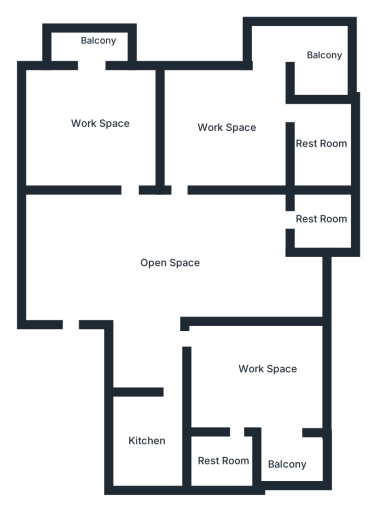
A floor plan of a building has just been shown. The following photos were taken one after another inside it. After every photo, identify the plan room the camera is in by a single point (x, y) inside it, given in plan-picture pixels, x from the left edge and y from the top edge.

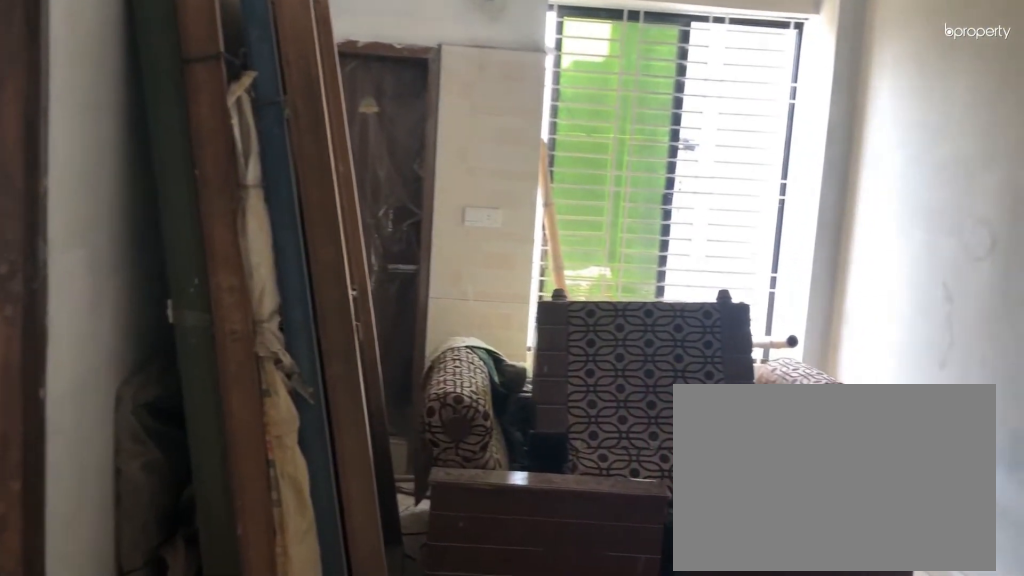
(165, 277)
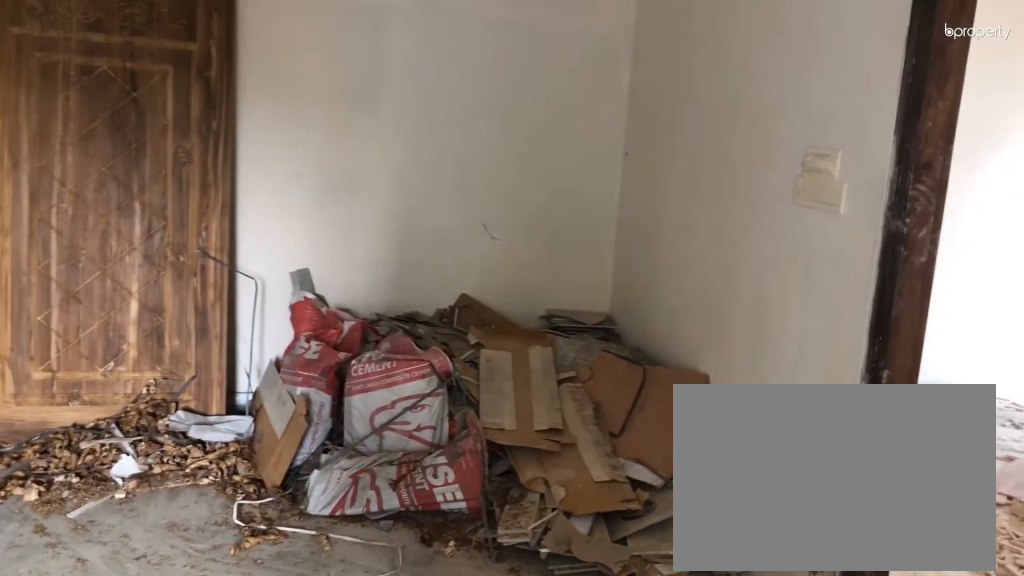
(165, 277)
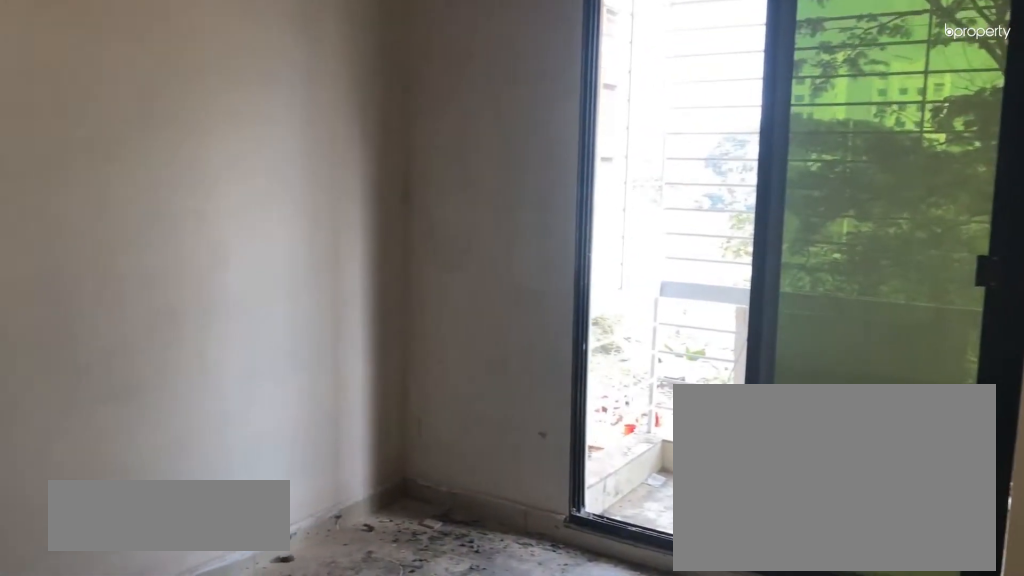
(100, 120)
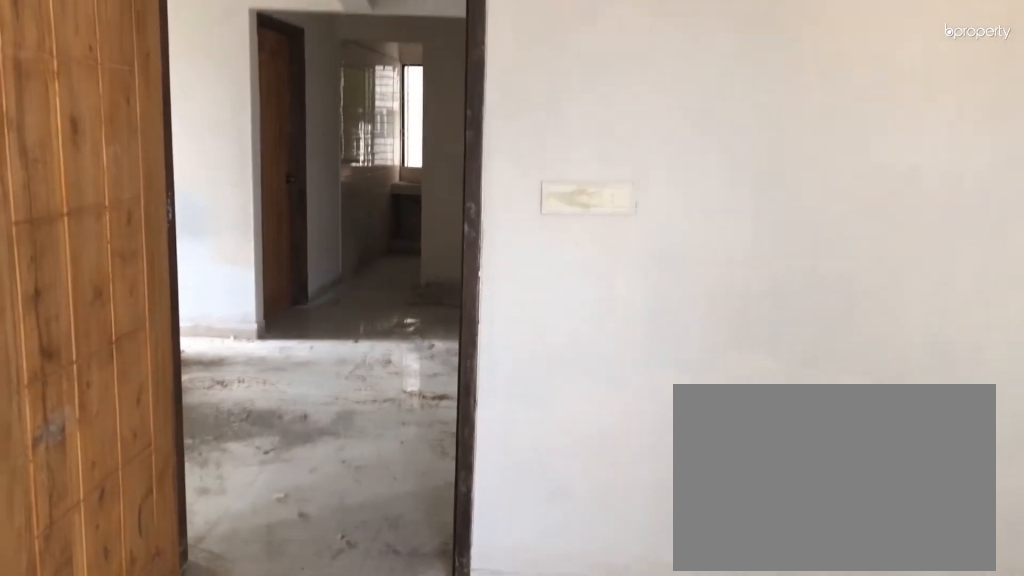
(100, 120)
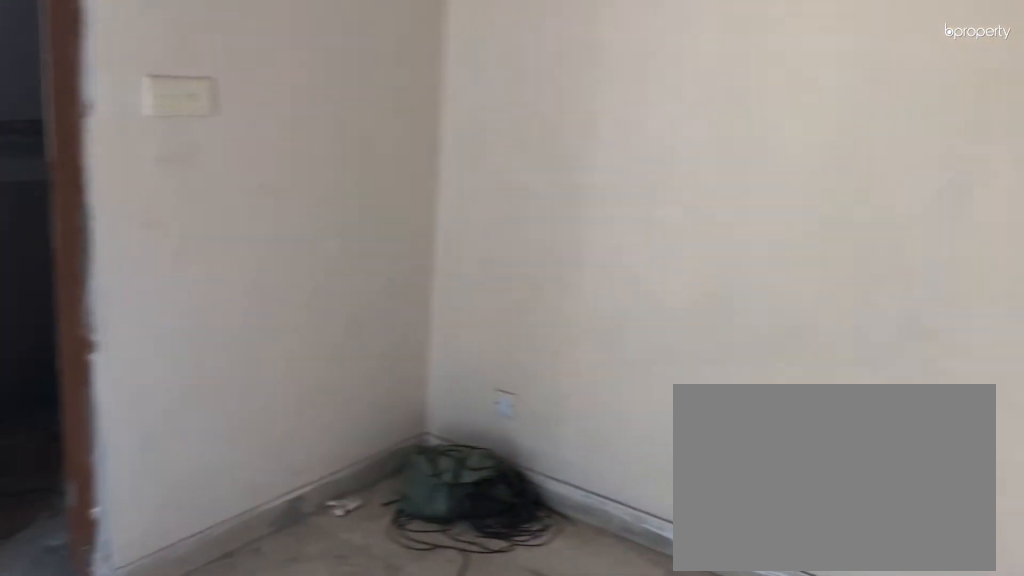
(220, 117)
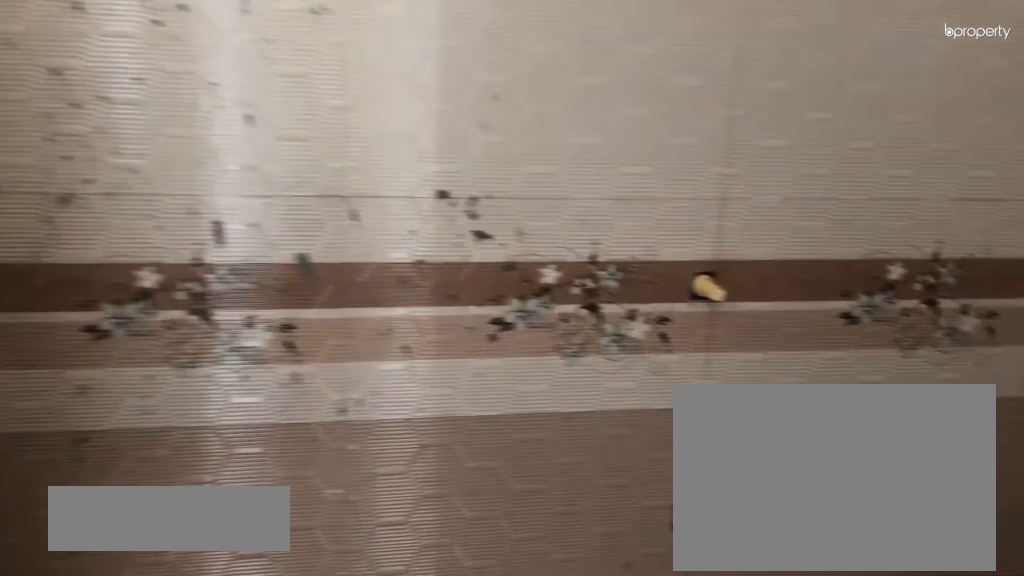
(324, 145)
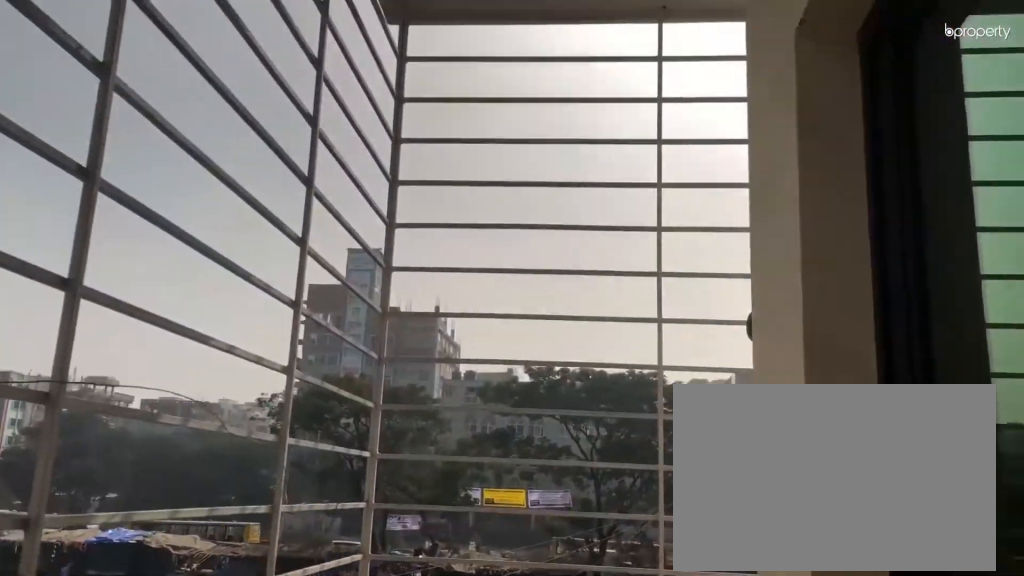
(325, 54)
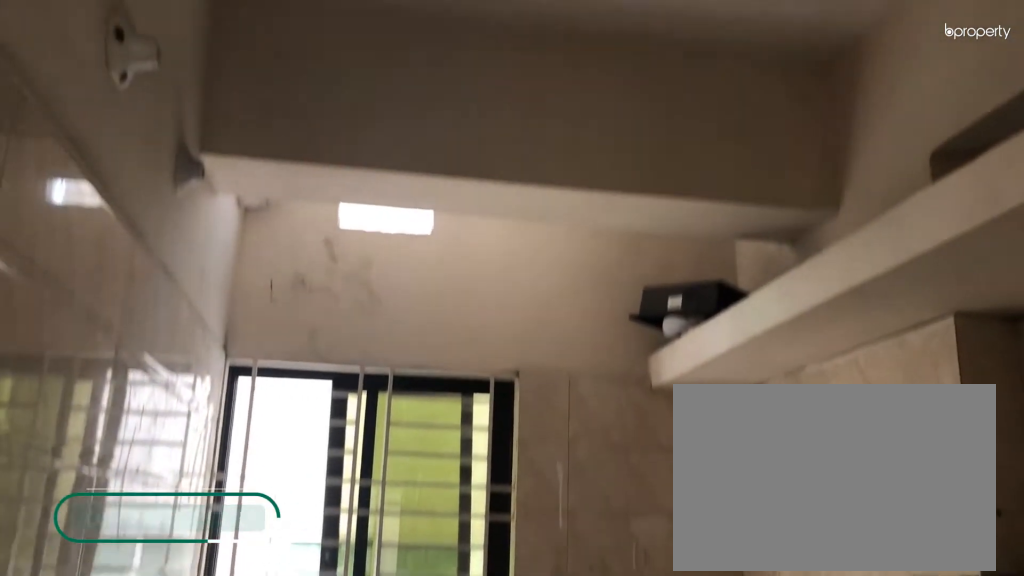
(154, 426)
